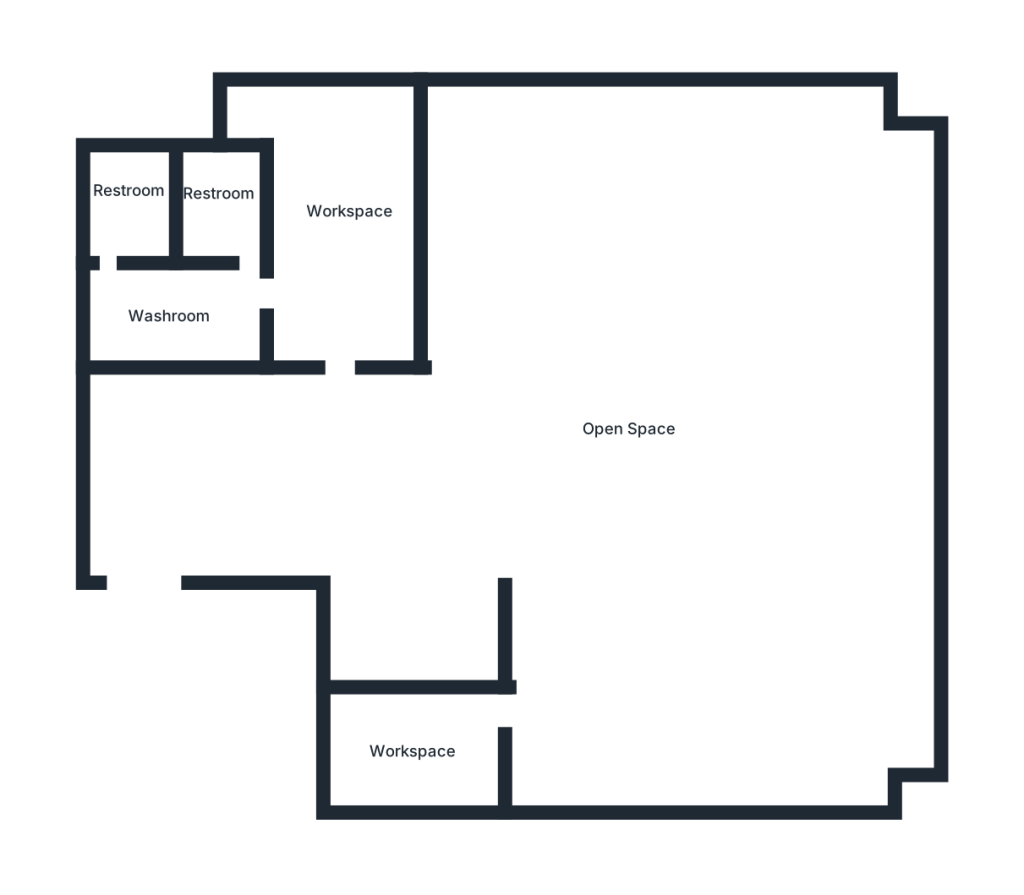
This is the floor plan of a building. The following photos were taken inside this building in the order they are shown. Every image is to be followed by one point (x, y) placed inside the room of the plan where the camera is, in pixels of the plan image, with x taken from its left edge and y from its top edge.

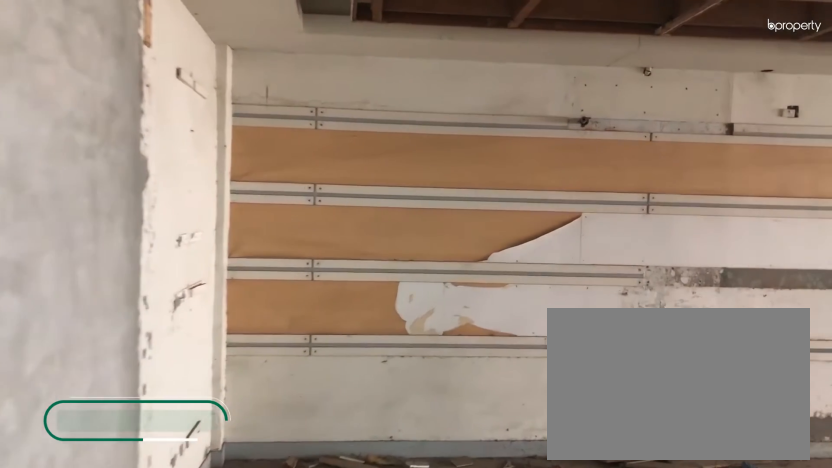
(138, 485)
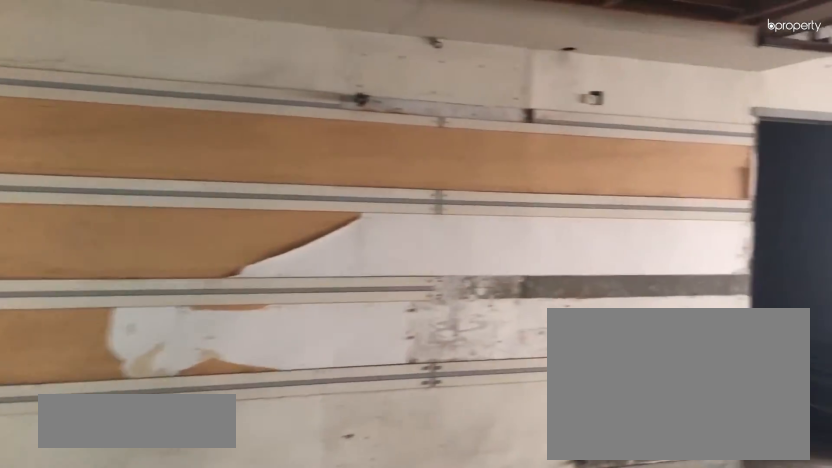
(138, 485)
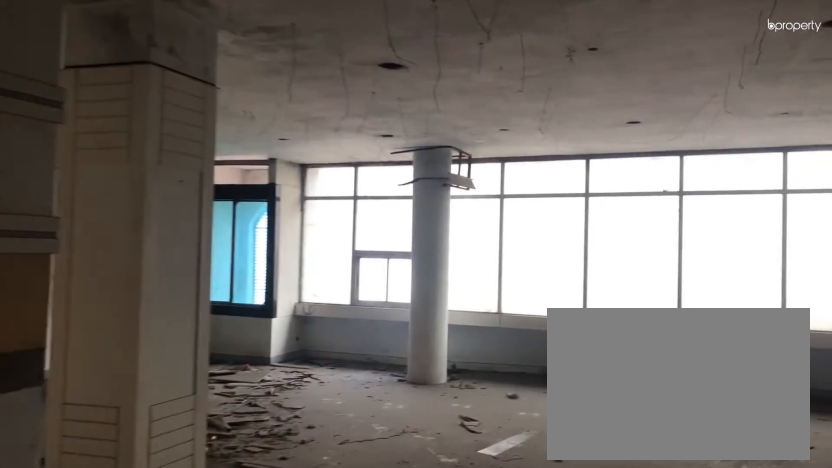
(402, 462)
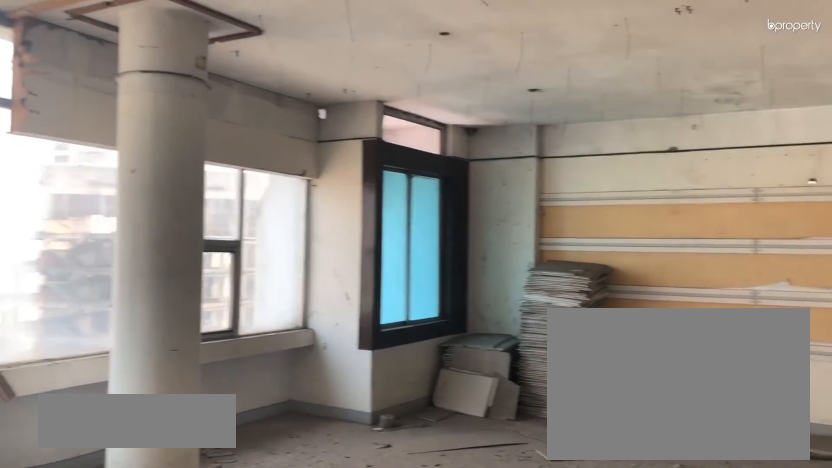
(637, 447)
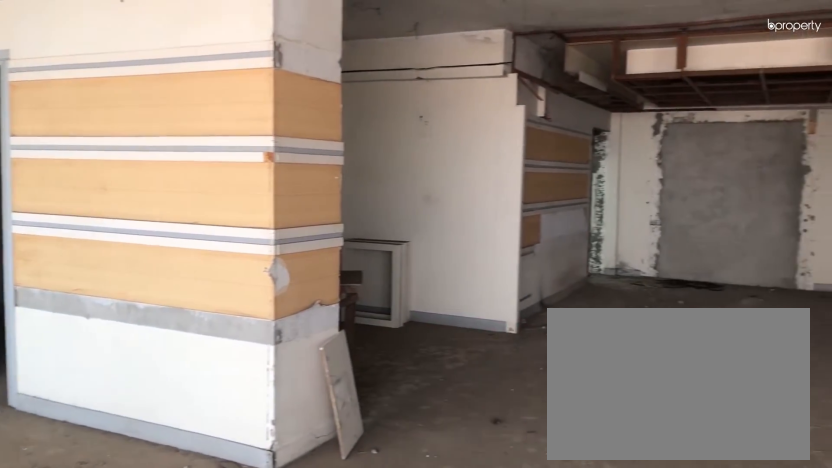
(698, 605)
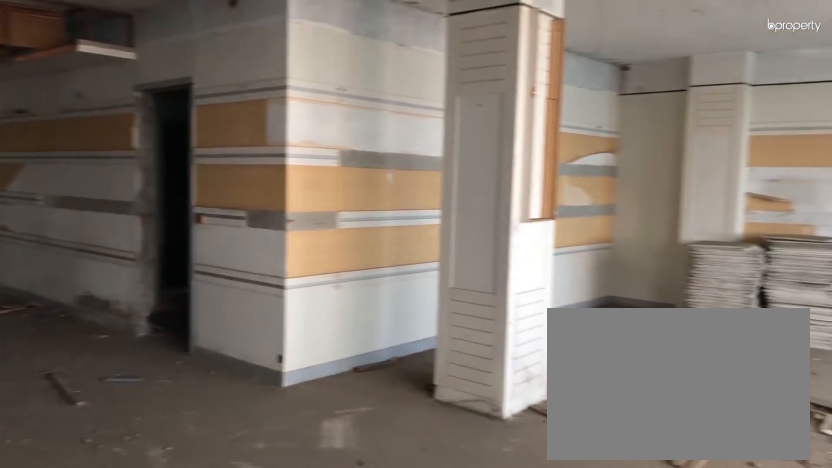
(638, 400)
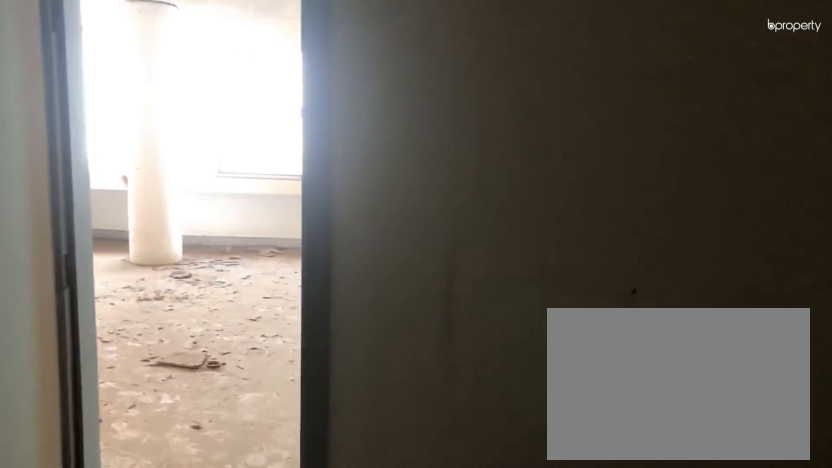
(419, 755)
